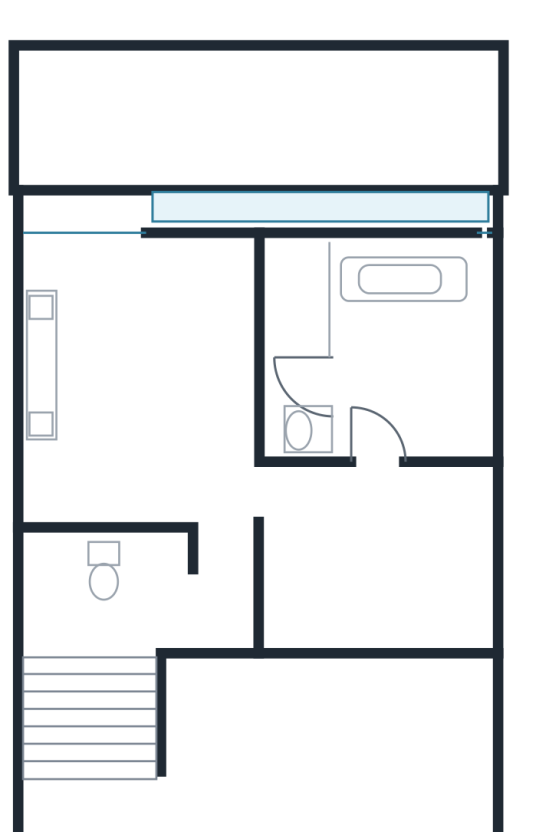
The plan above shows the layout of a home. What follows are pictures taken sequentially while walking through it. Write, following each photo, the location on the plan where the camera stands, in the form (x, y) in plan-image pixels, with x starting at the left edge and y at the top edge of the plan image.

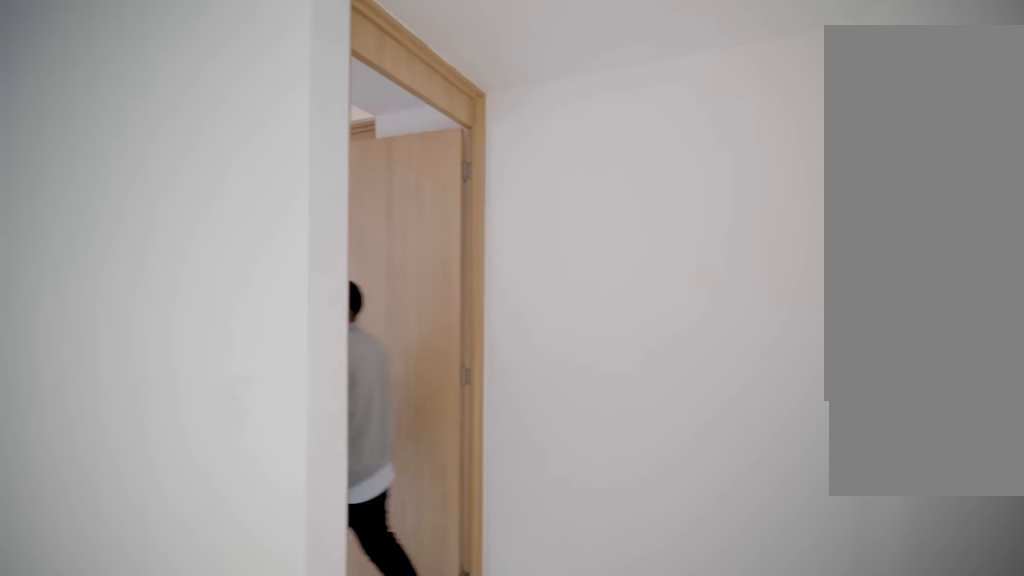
(128, 627)
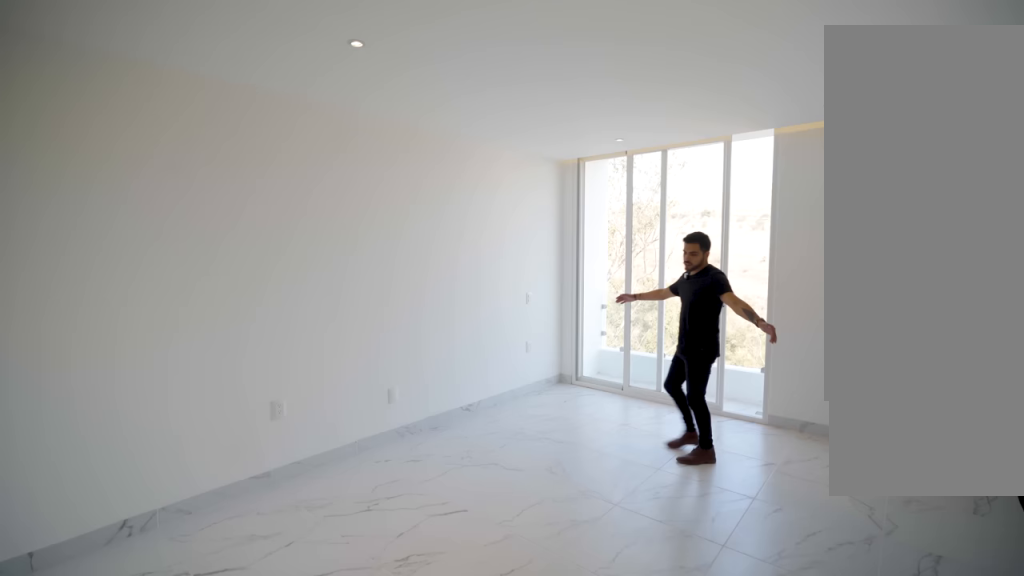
(220, 501)
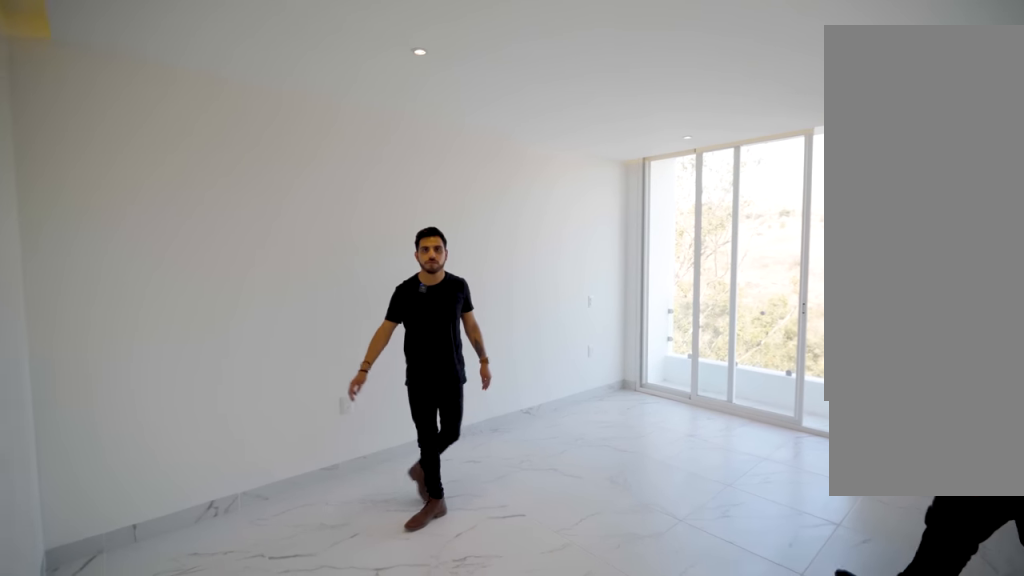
(221, 500)
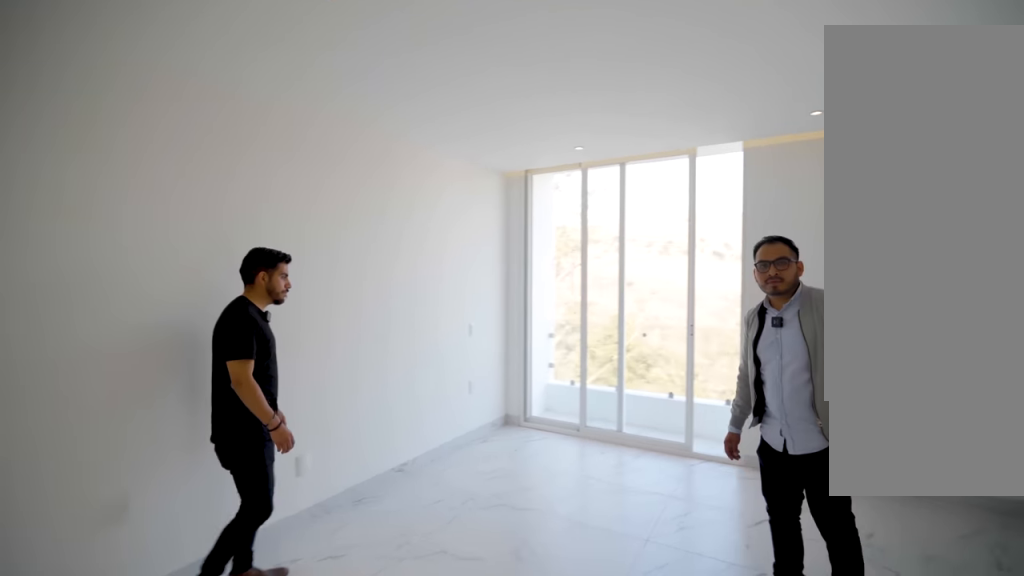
(221, 500)
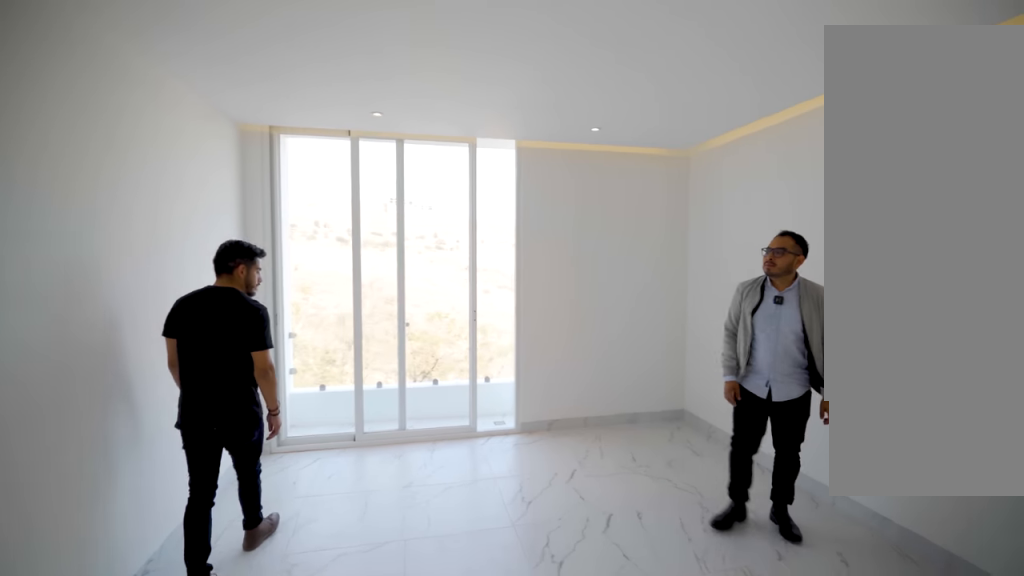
(221, 500)
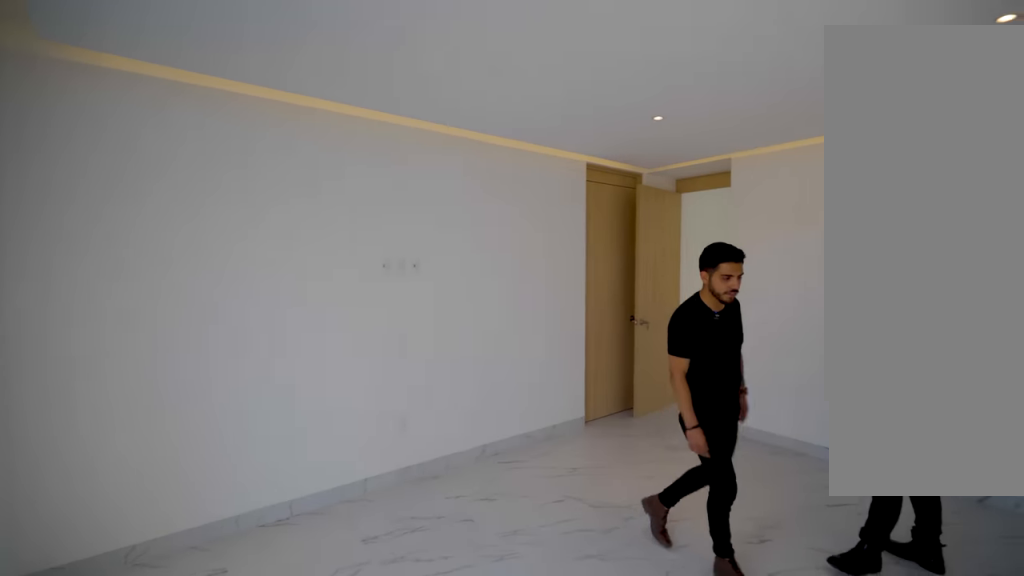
(72, 337)
